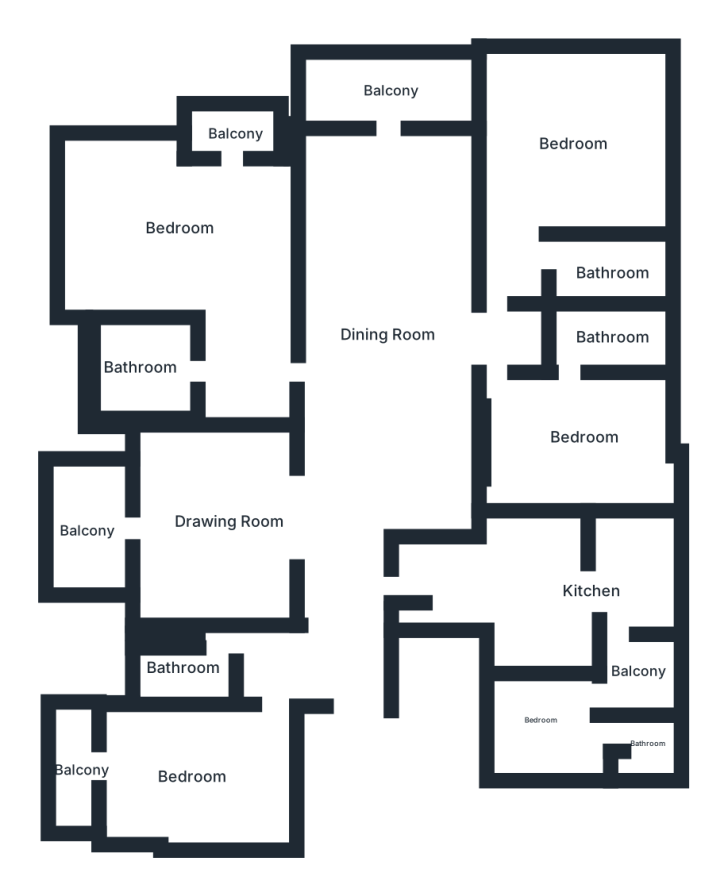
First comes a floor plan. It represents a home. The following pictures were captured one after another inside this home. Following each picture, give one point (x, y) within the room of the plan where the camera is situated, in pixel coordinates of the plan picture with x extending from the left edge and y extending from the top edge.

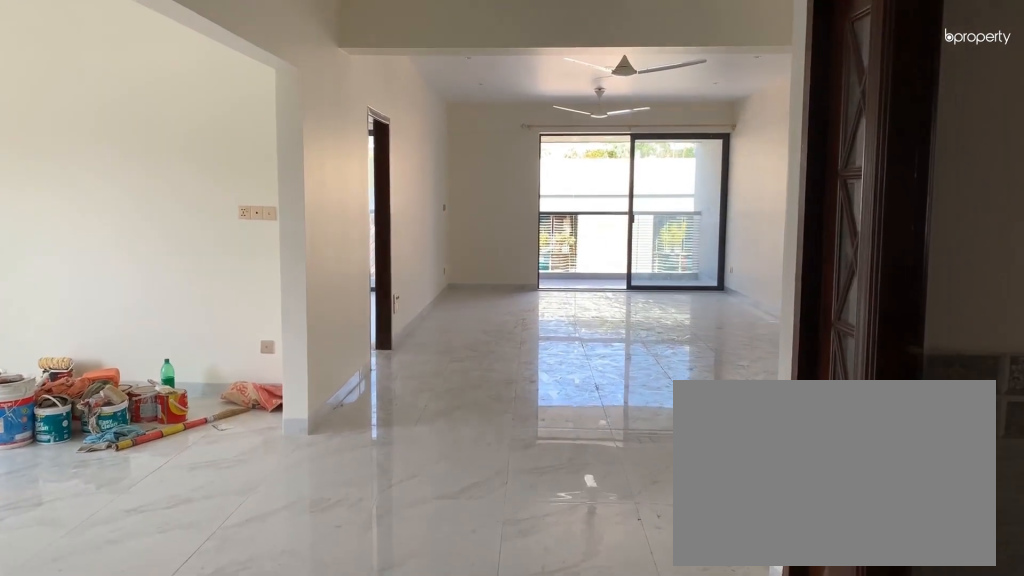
(380, 326)
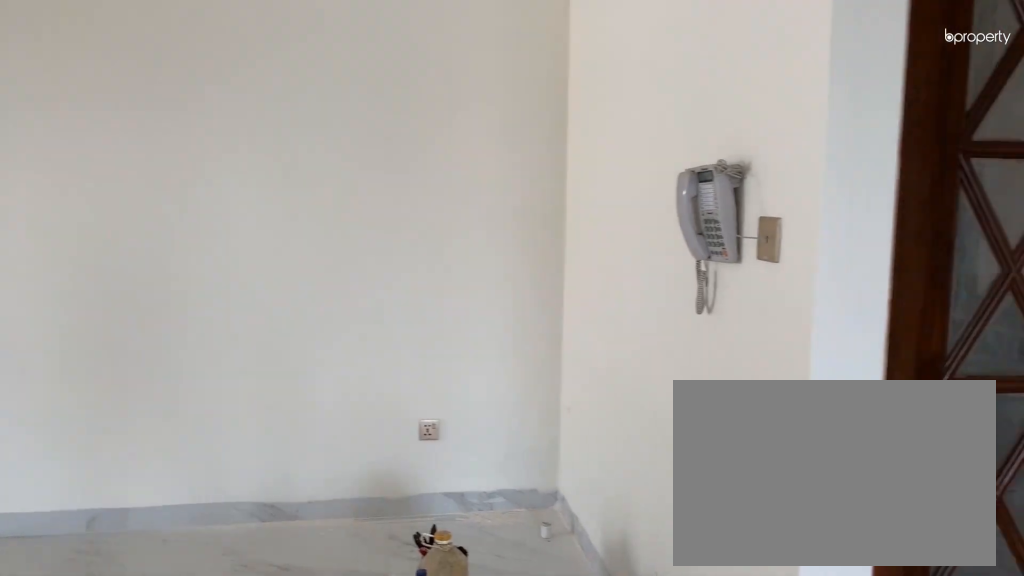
(380, 326)
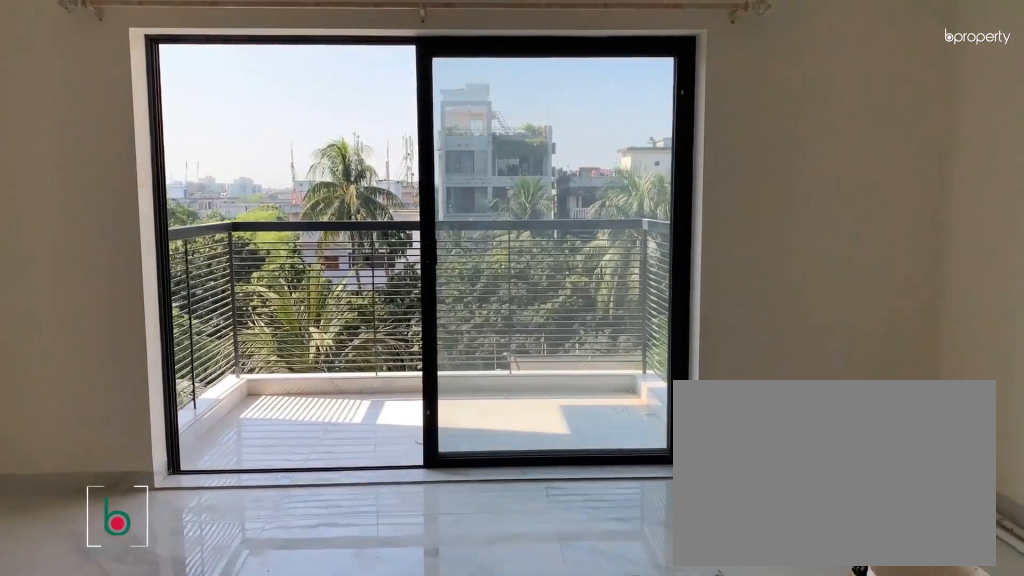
(233, 524)
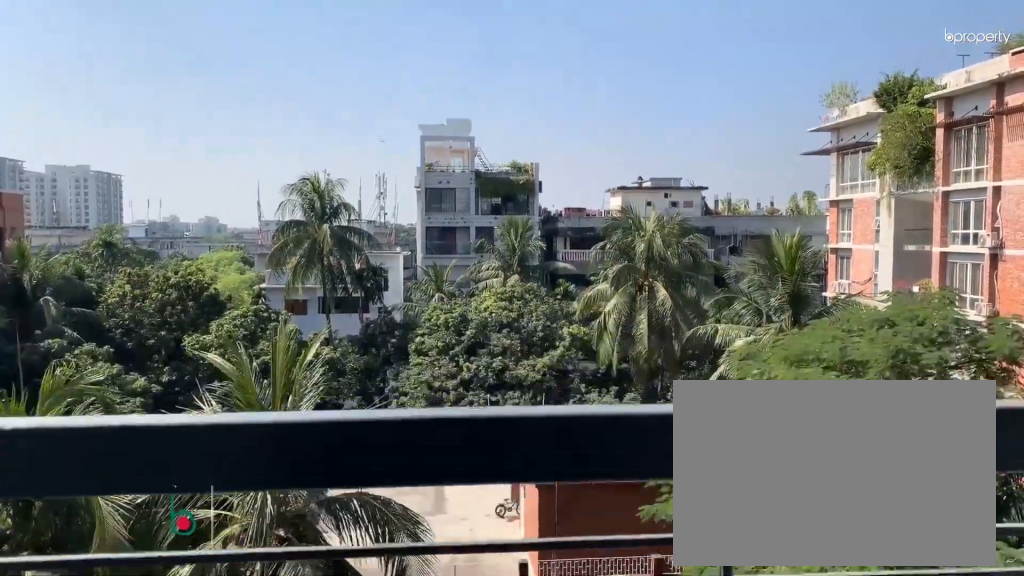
(91, 535)
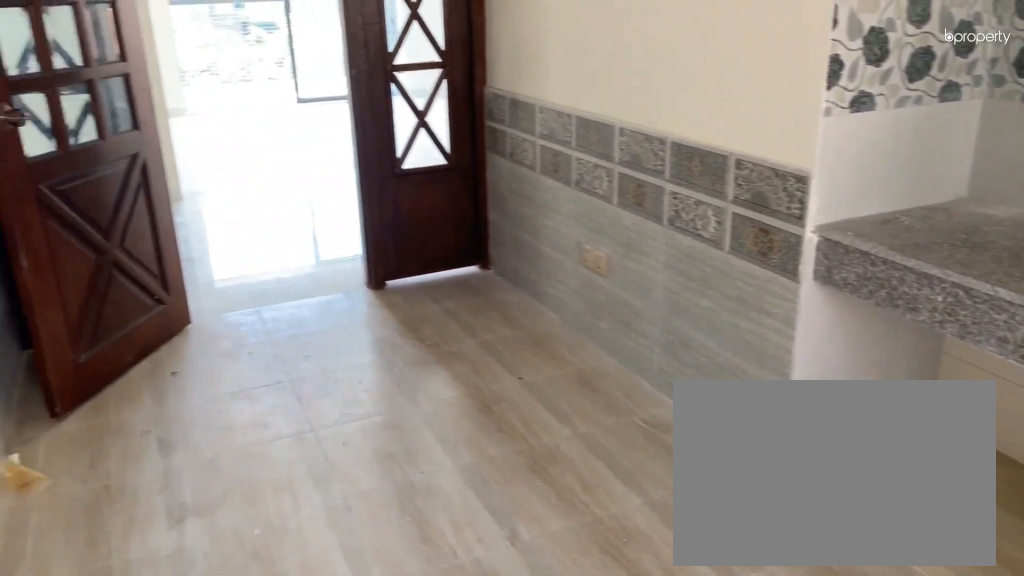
(591, 598)
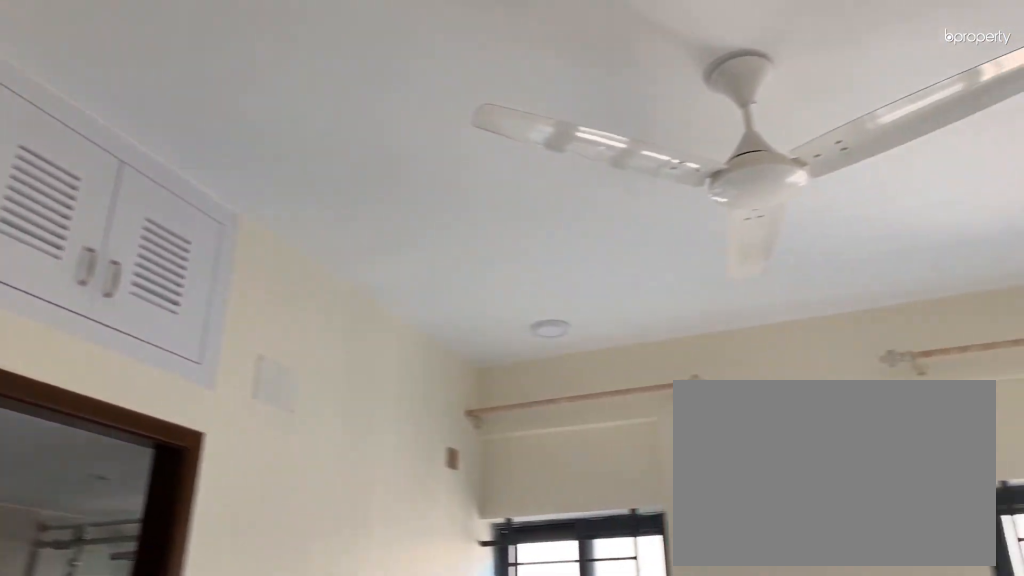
(585, 443)
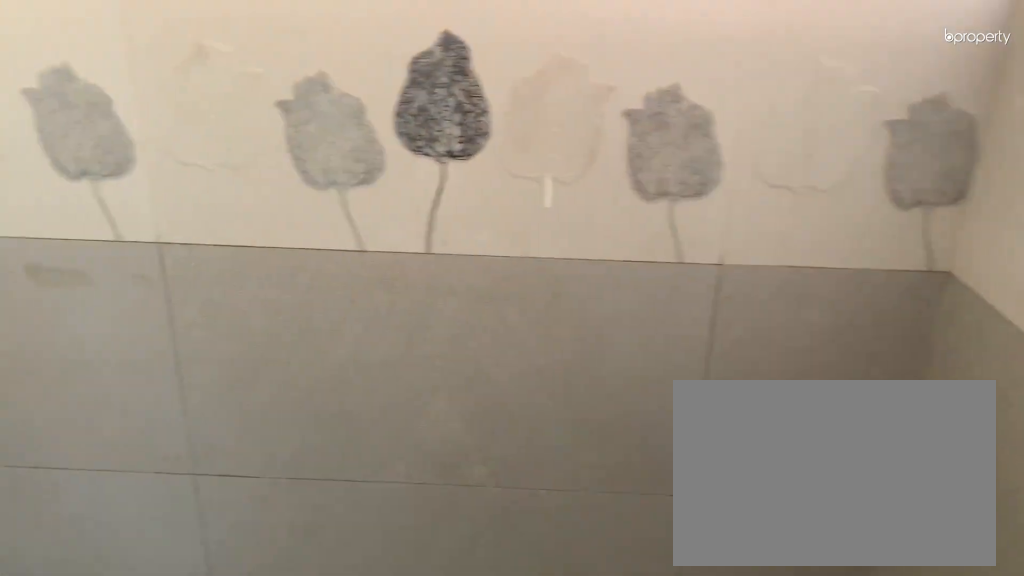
(609, 339)
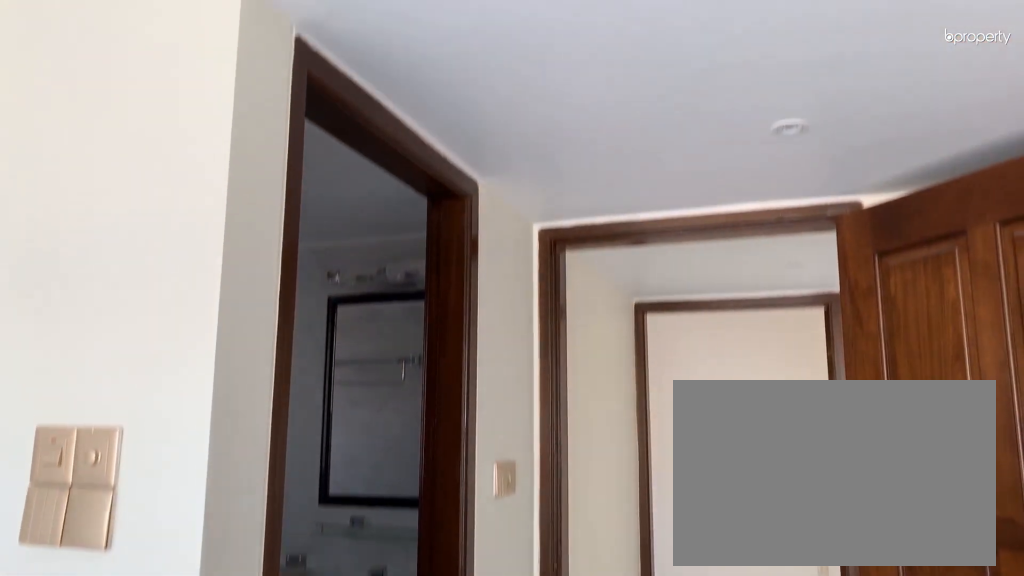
(573, 141)
